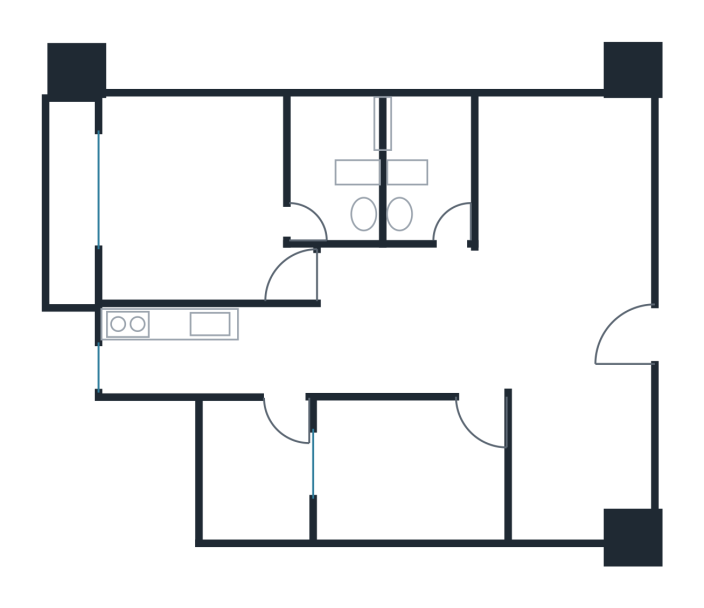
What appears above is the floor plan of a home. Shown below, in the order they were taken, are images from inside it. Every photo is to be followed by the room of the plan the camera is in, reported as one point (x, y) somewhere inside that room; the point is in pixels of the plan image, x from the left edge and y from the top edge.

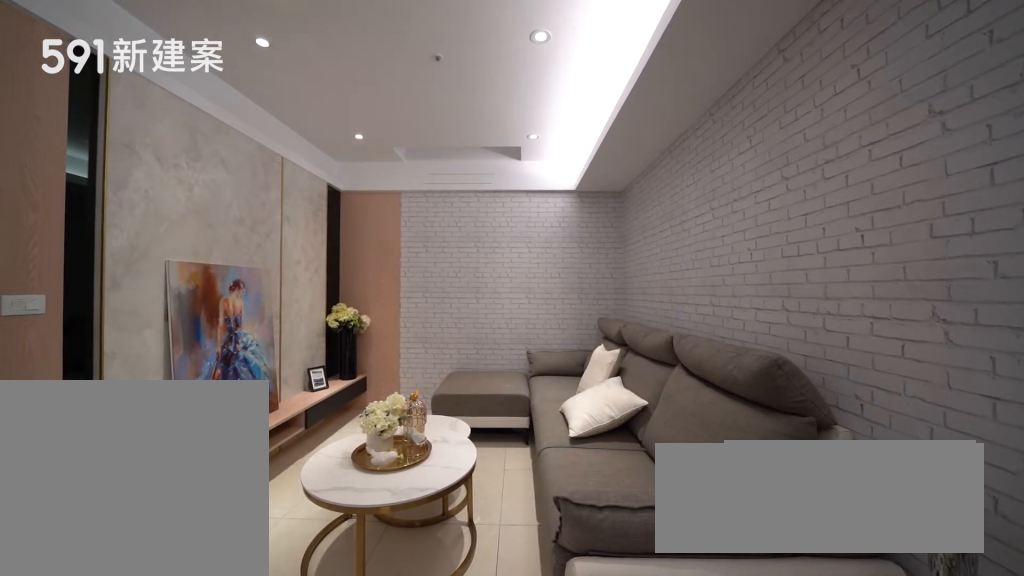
(568, 198)
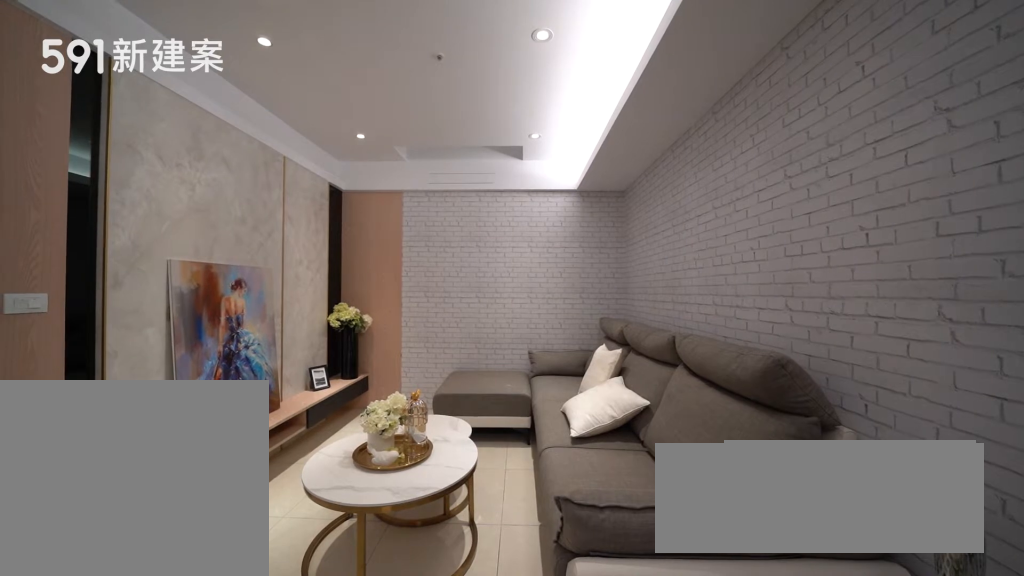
(568, 198)
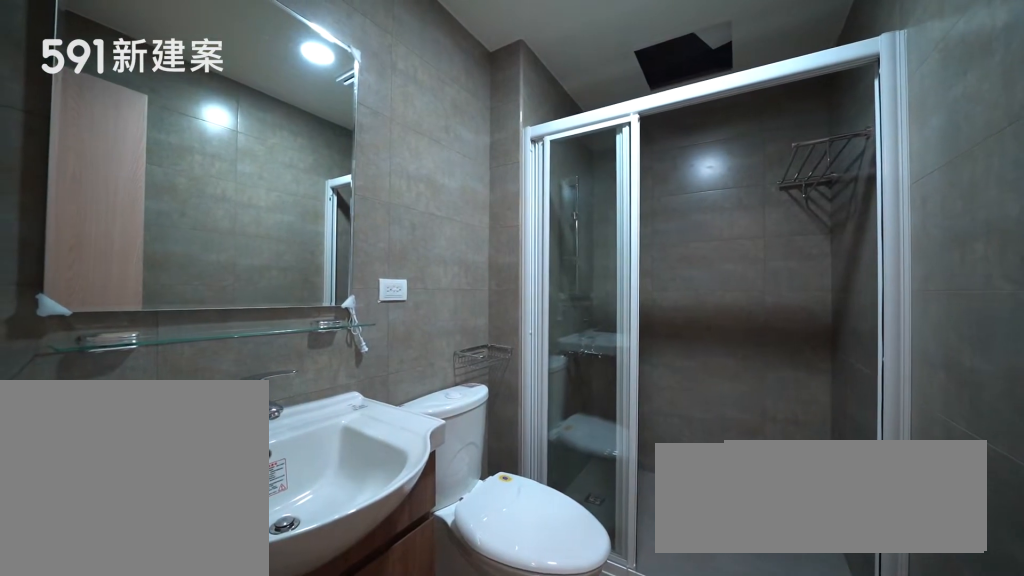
(424, 164)
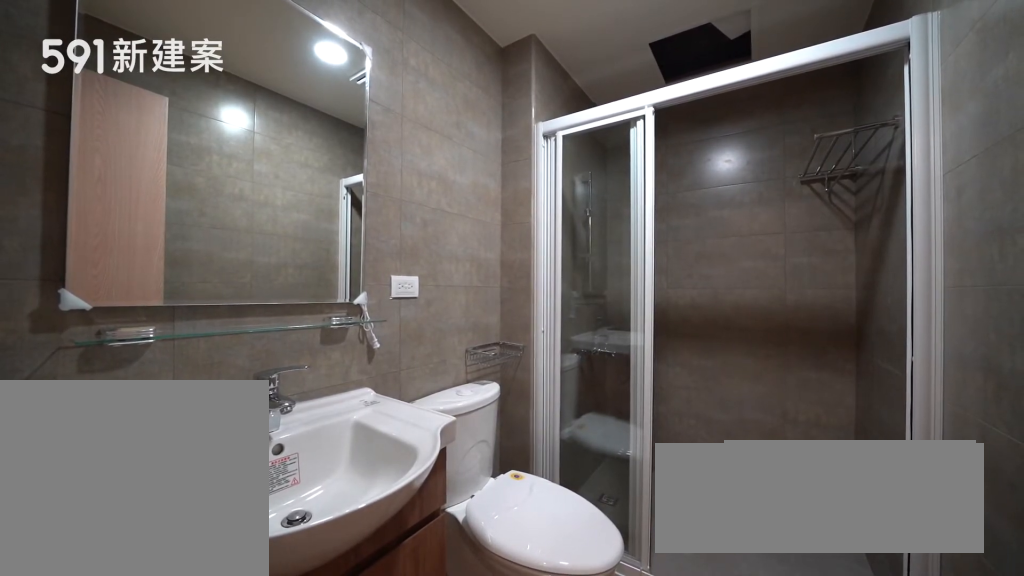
(424, 164)
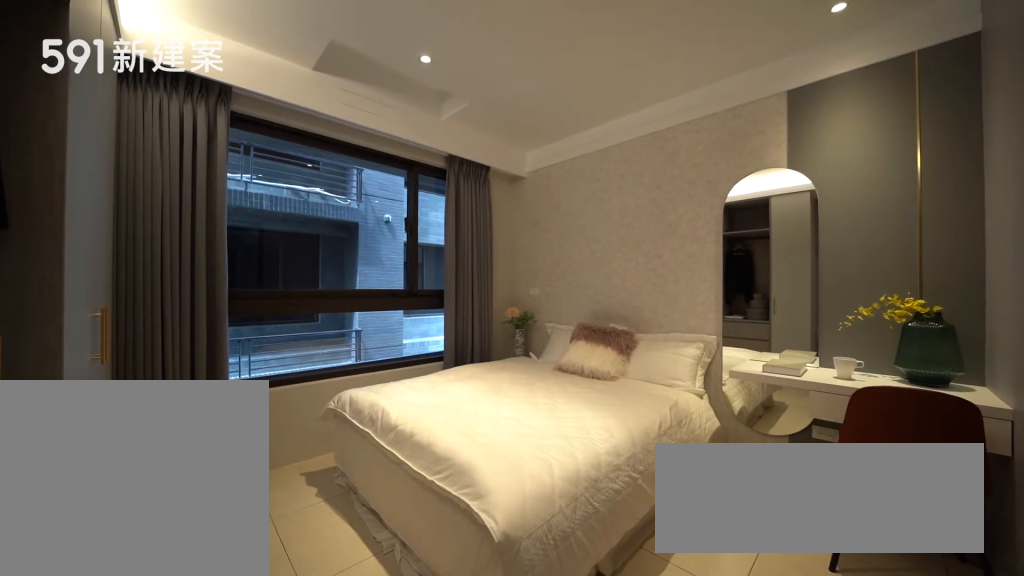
(197, 203)
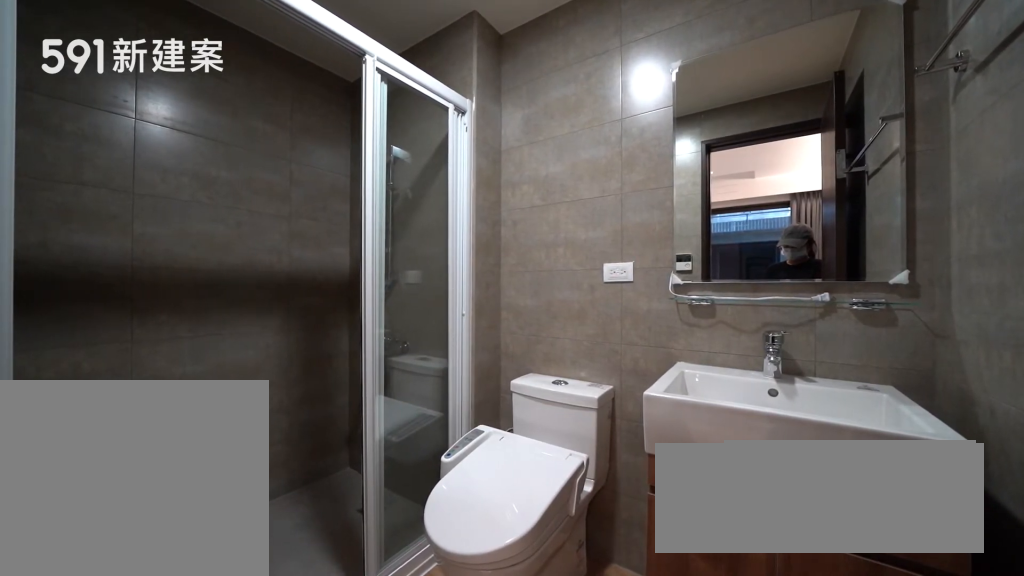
(336, 163)
